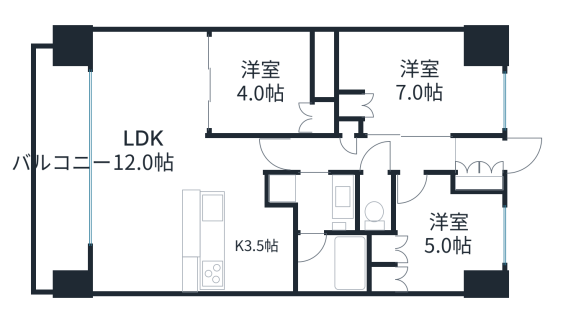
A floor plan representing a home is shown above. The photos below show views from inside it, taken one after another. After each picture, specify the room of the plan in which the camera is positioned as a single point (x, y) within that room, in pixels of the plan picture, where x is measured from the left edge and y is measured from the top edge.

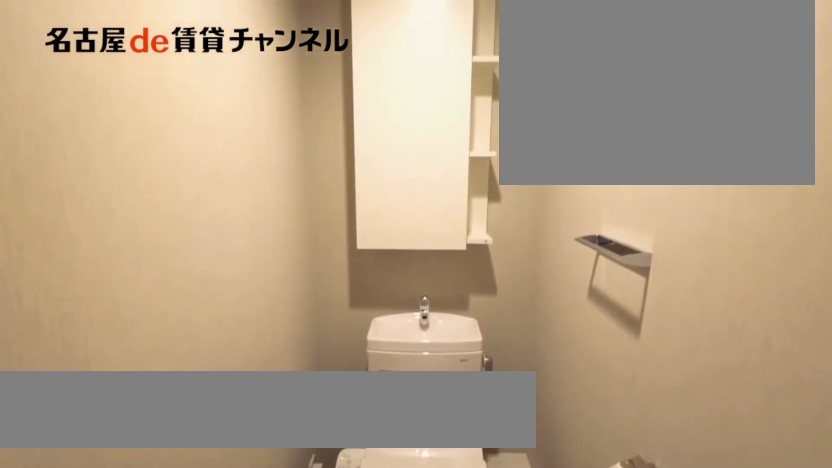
(376, 204)
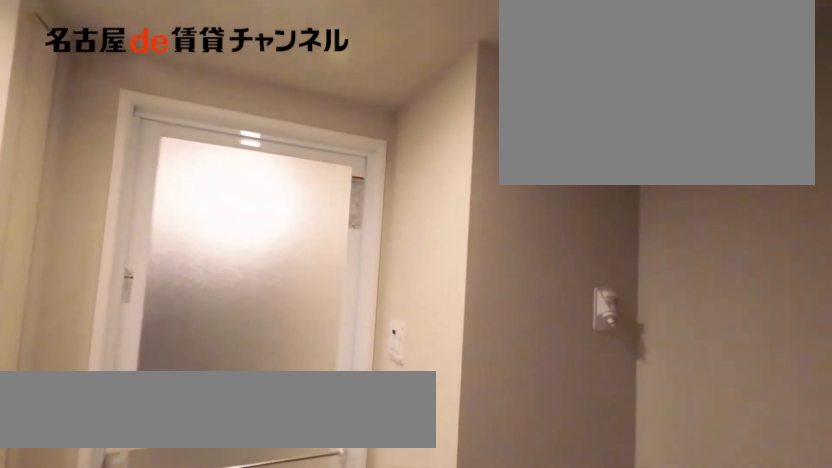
(316, 200)
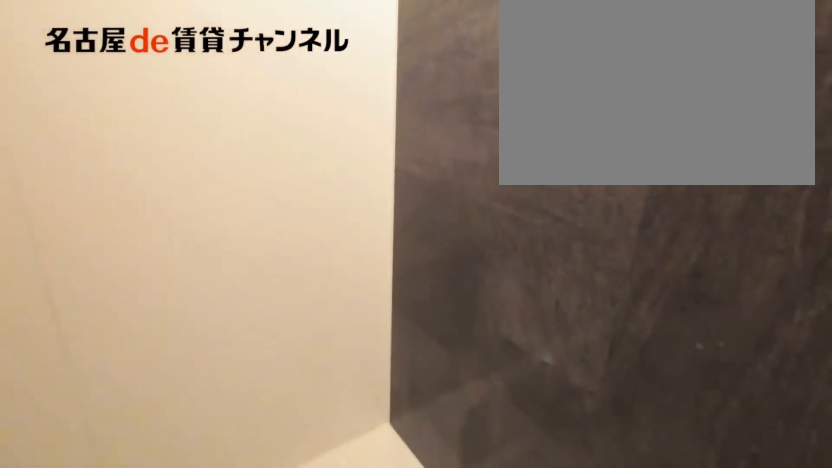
(329, 262)
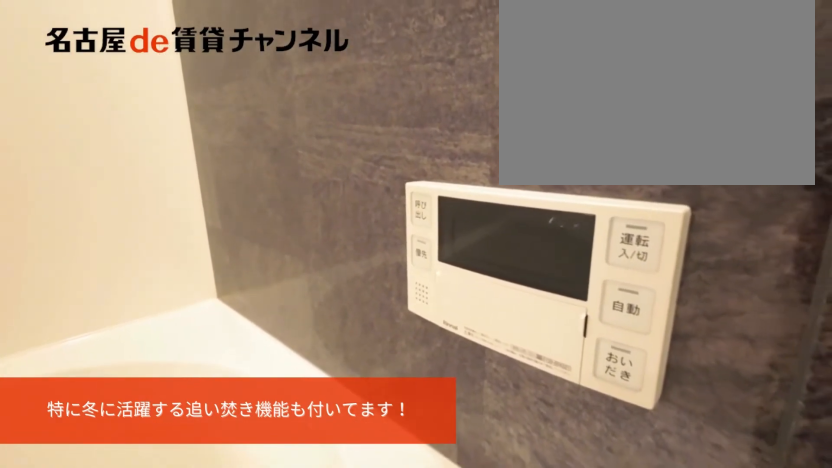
(329, 262)
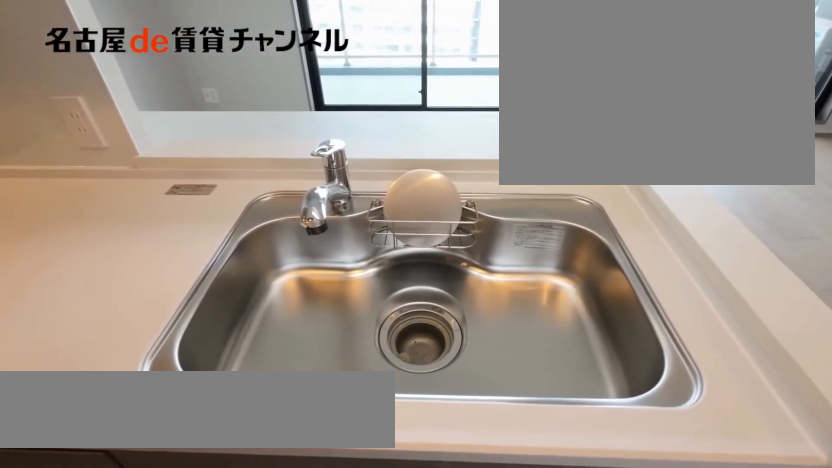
(220, 240)
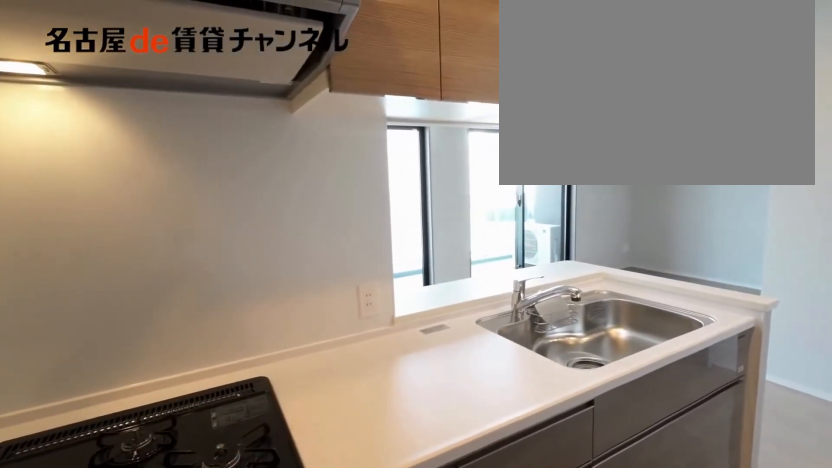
(220, 240)
